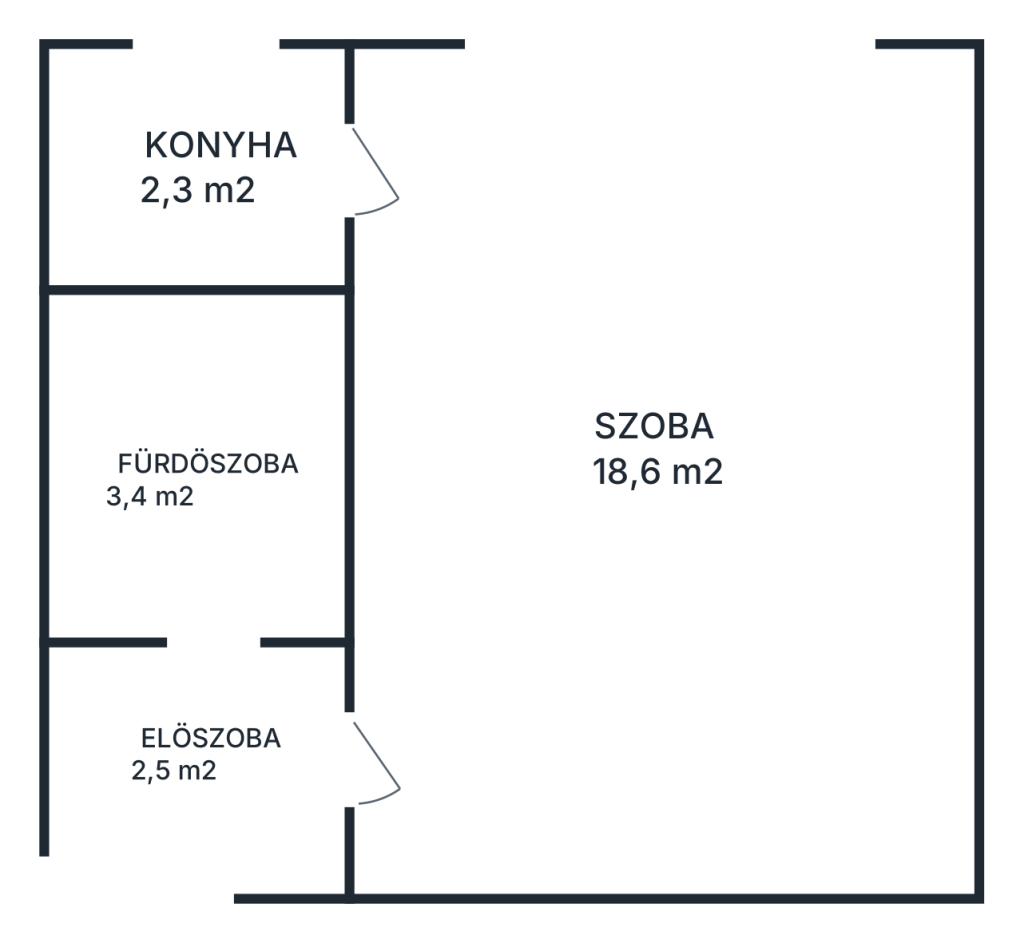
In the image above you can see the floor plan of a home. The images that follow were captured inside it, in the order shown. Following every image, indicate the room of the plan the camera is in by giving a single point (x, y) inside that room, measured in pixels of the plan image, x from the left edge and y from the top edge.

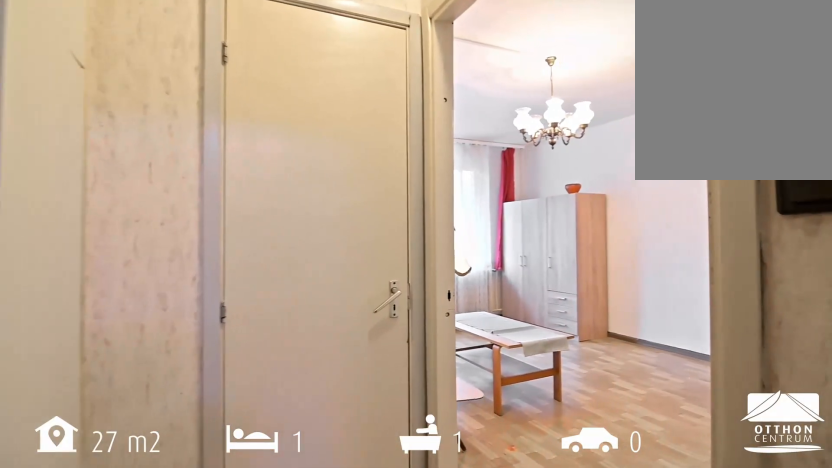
(206, 832)
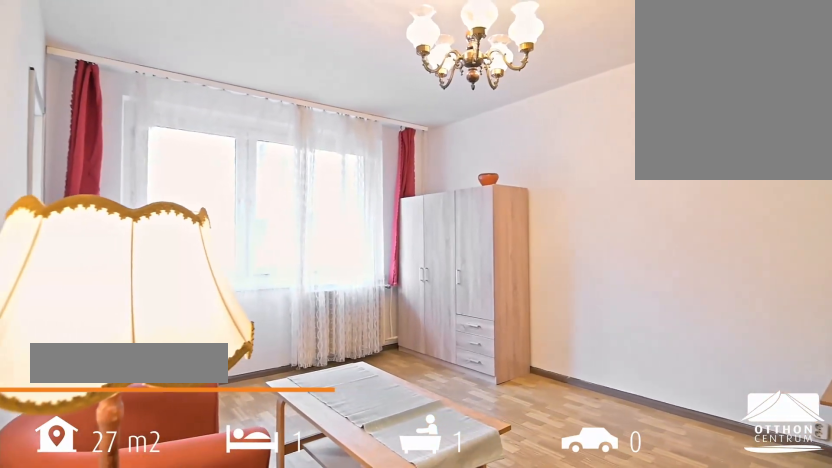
(684, 471)
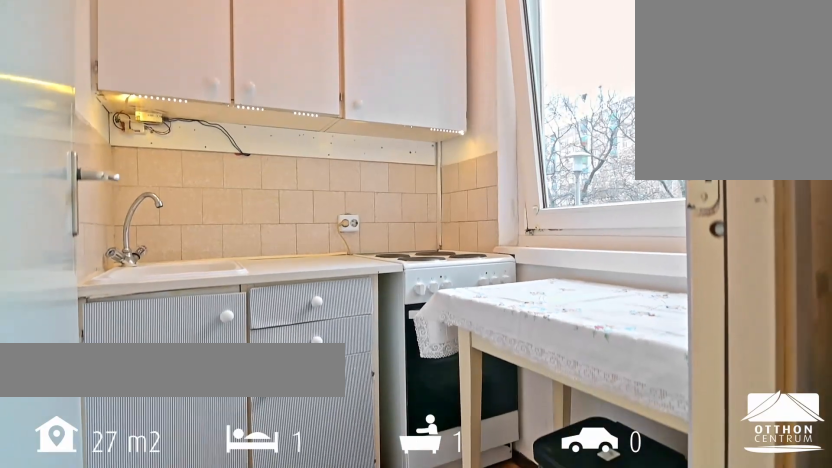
(205, 178)
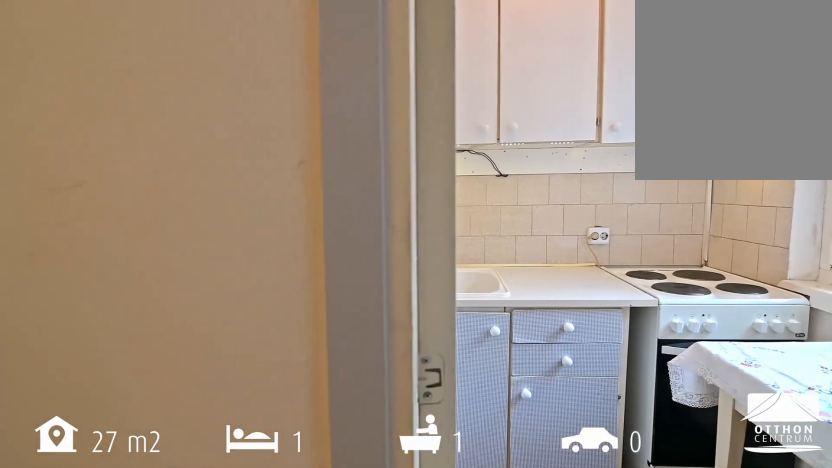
(206, 178)
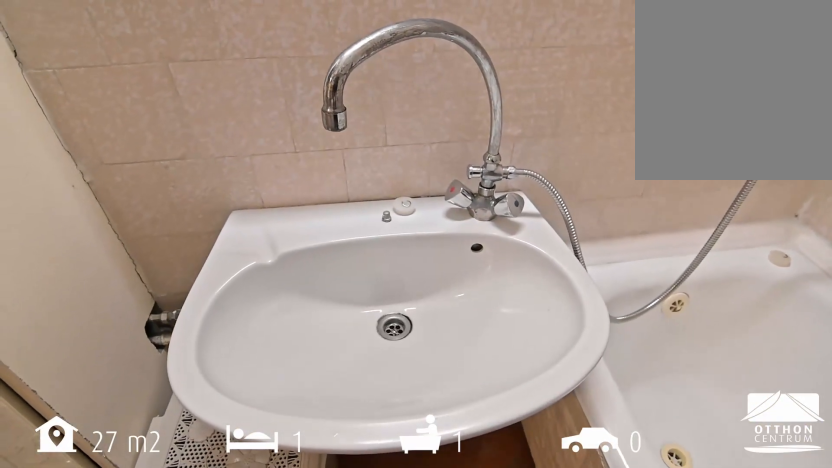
(198, 471)
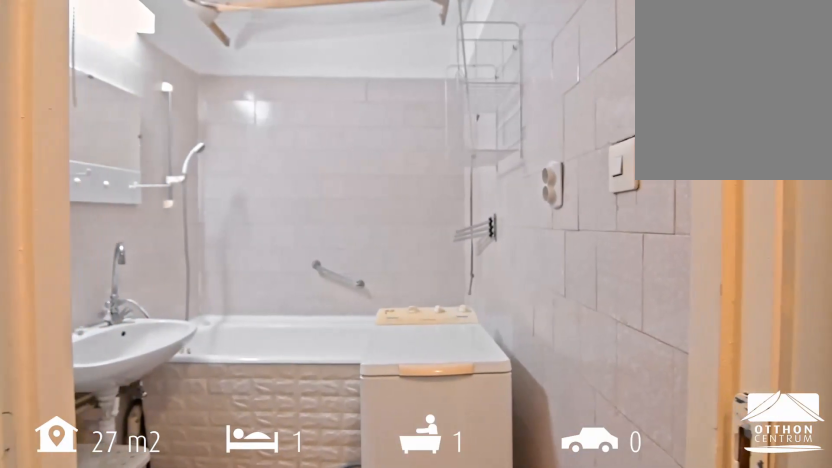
(198, 471)
